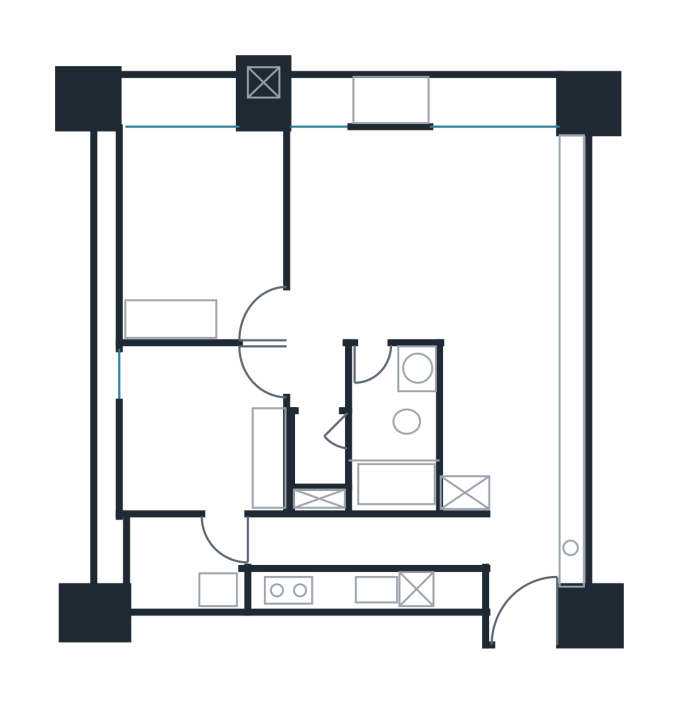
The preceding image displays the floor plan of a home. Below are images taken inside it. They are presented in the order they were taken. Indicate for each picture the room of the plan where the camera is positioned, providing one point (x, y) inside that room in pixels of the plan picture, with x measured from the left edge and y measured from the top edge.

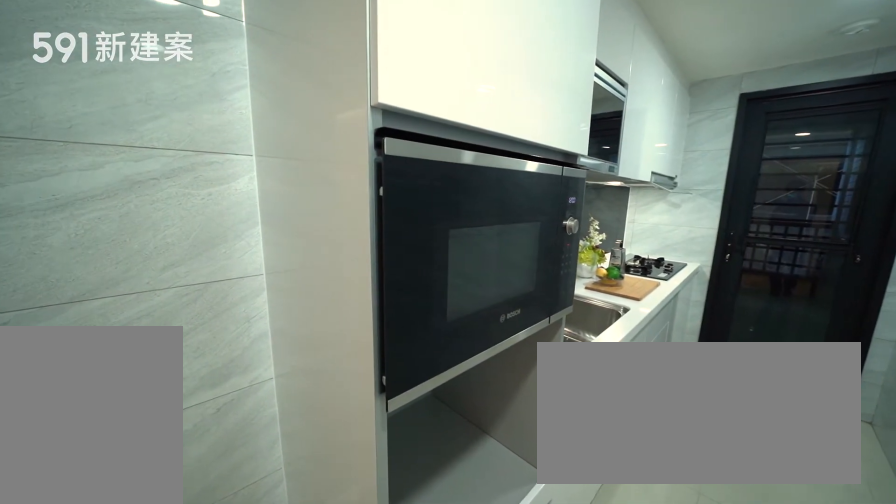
(360, 556)
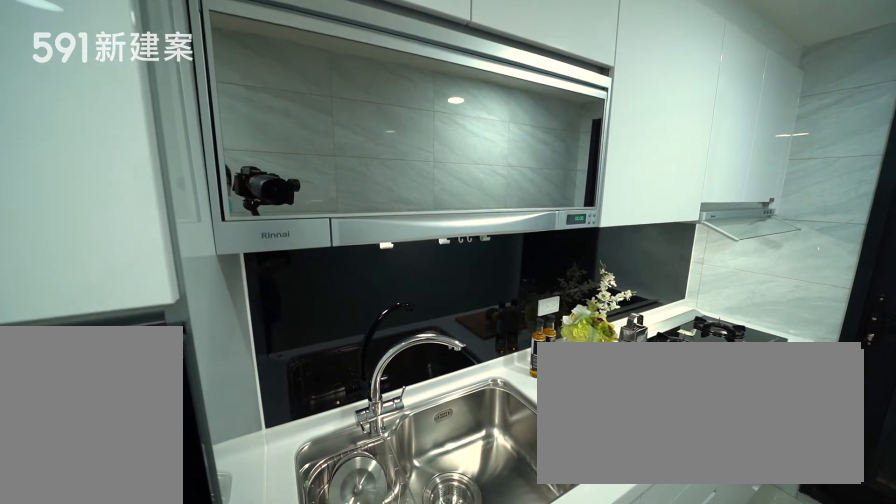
(360, 556)
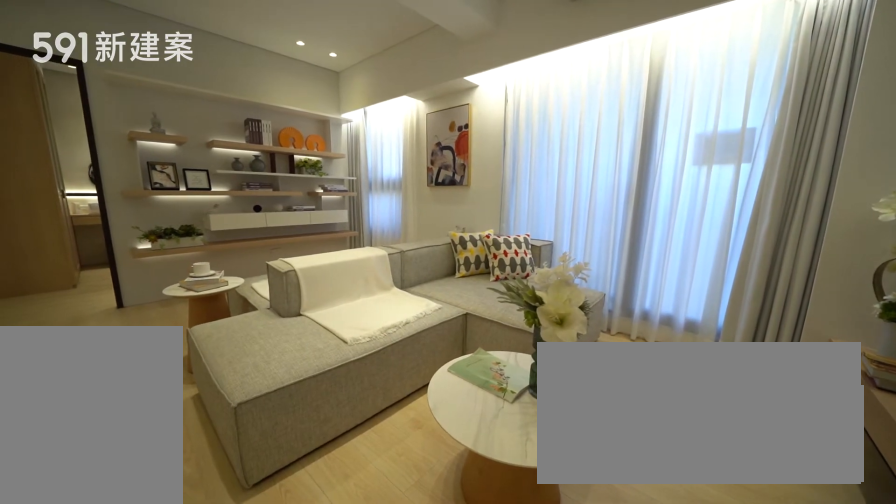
(493, 205)
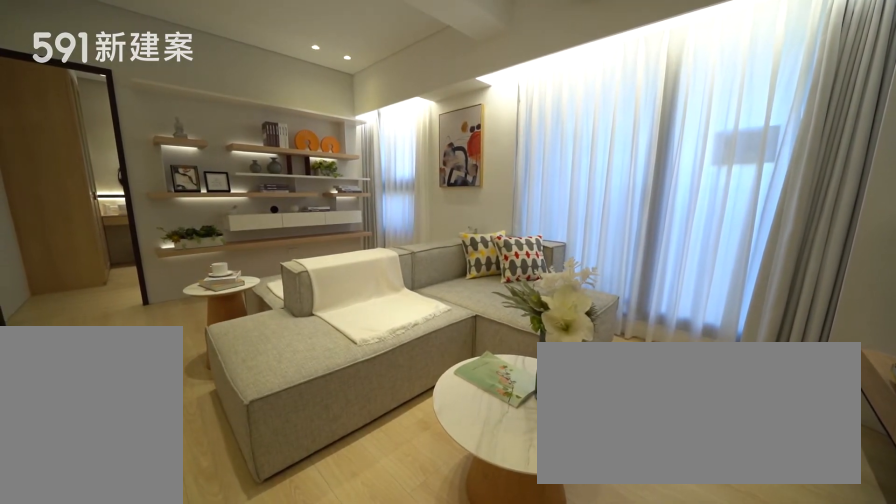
(493, 205)
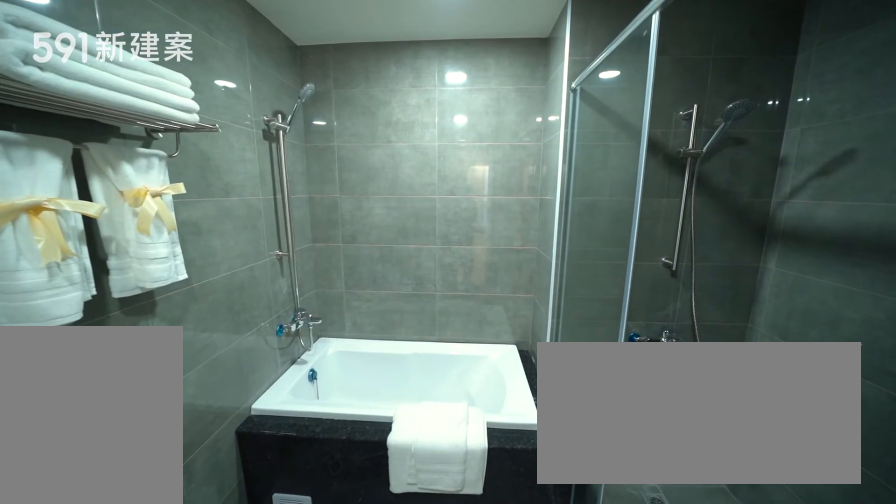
(389, 429)
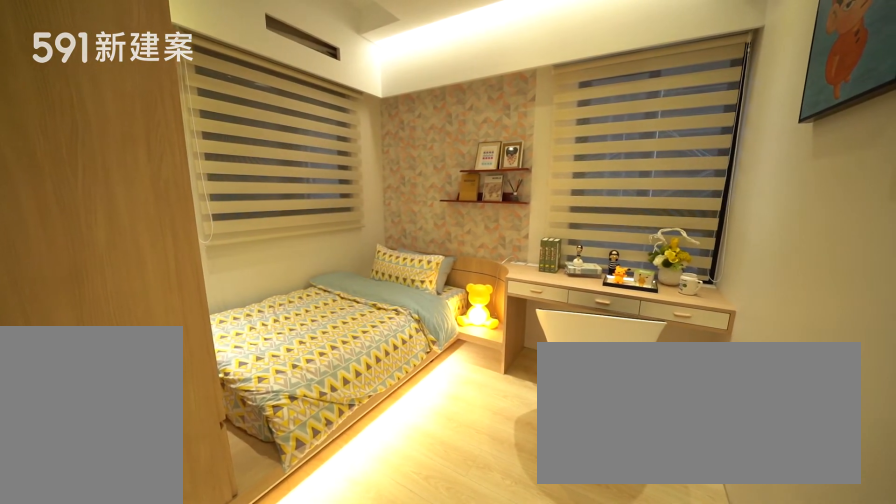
(206, 429)
